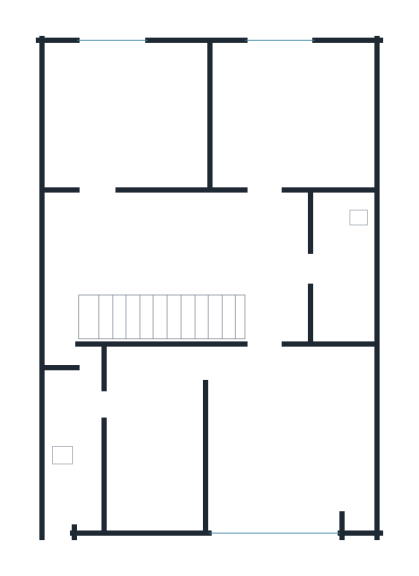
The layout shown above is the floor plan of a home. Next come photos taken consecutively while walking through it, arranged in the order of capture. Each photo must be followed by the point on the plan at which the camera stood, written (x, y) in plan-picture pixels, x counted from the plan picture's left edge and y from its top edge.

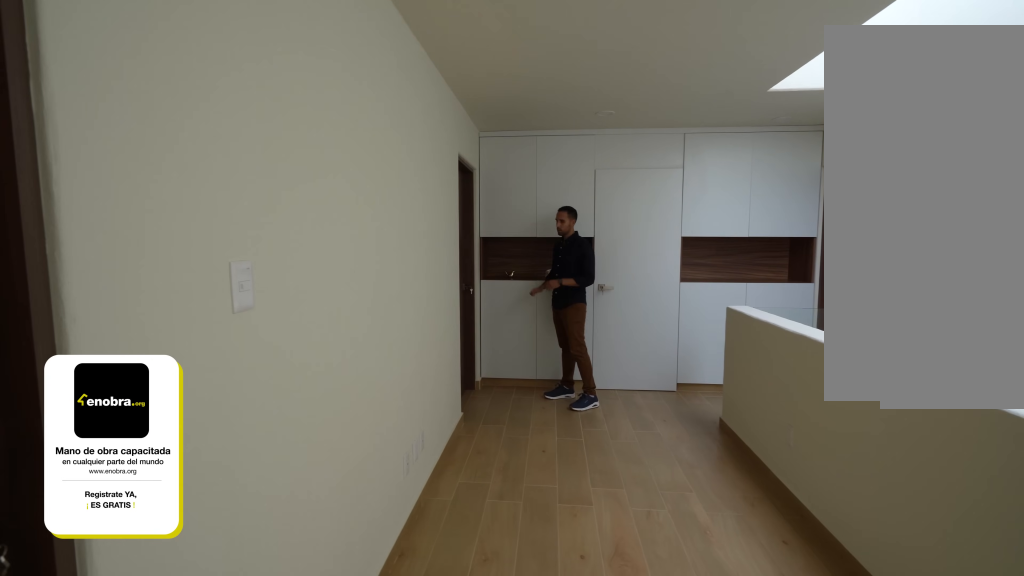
(61, 249)
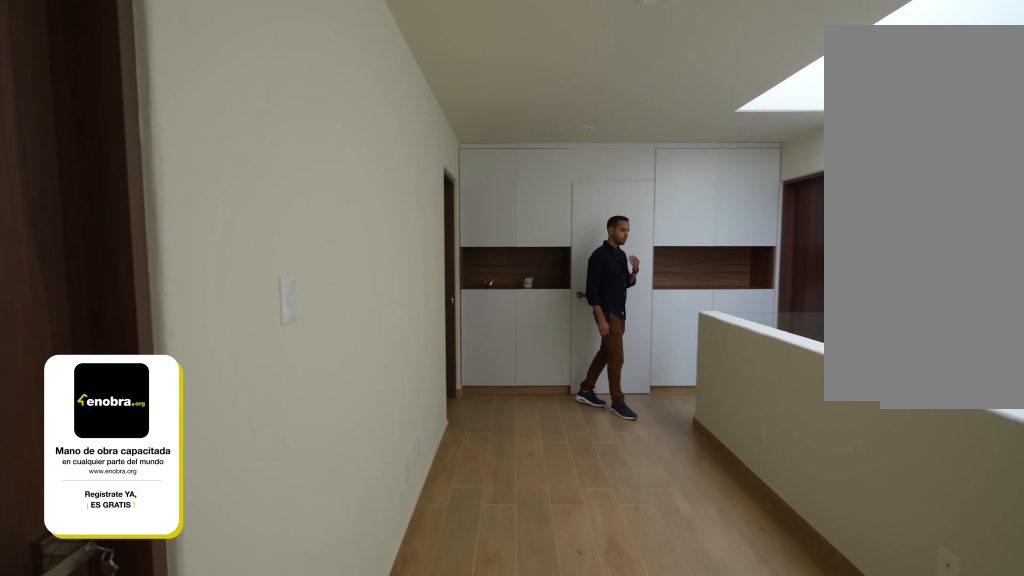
(68, 246)
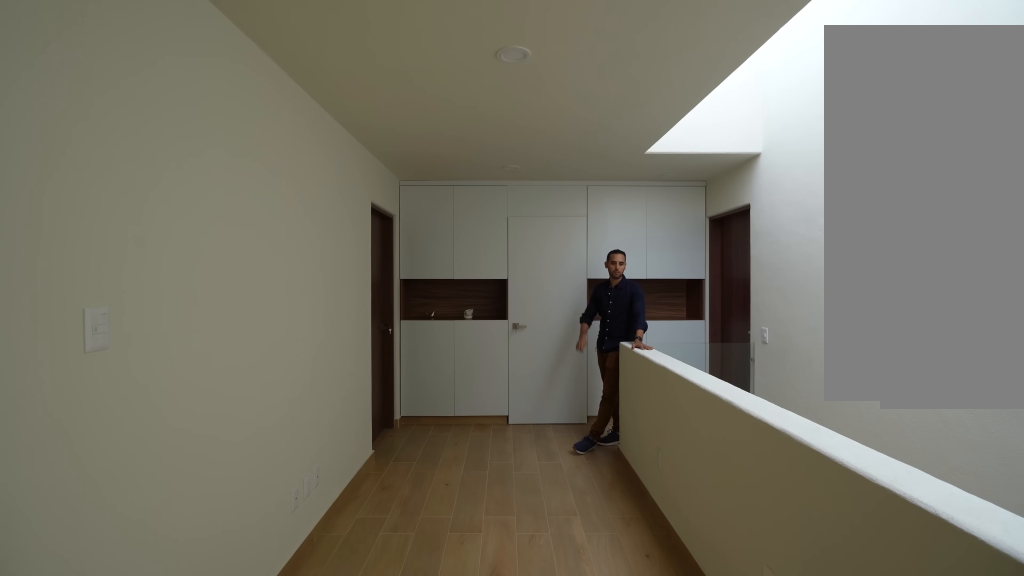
(64, 271)
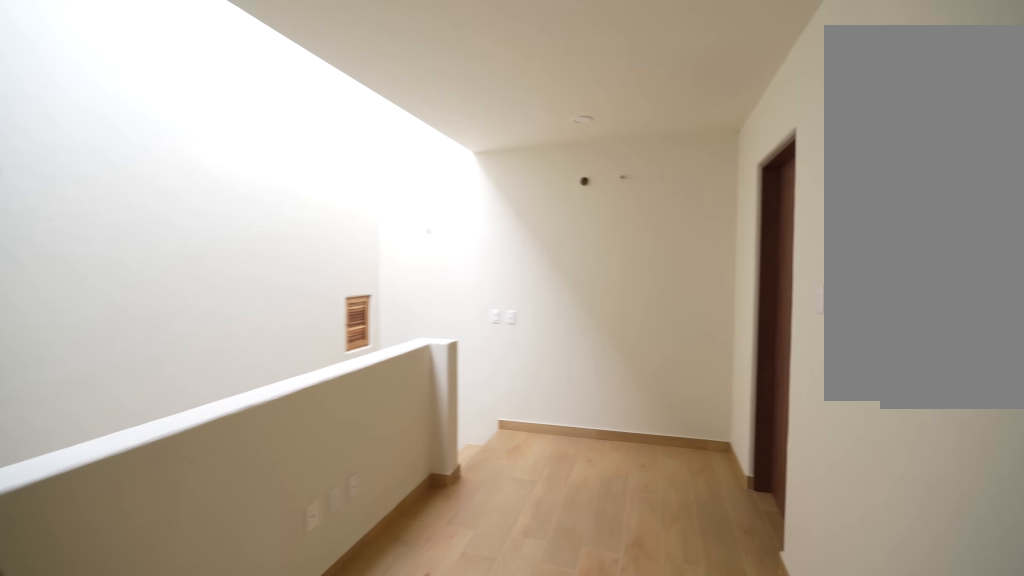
(261, 182)
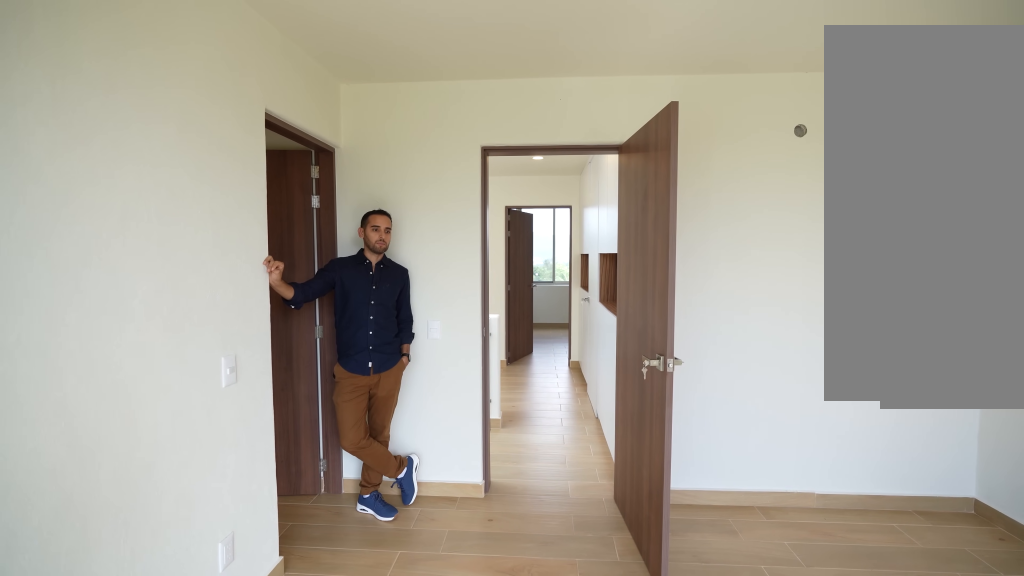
(259, 516)
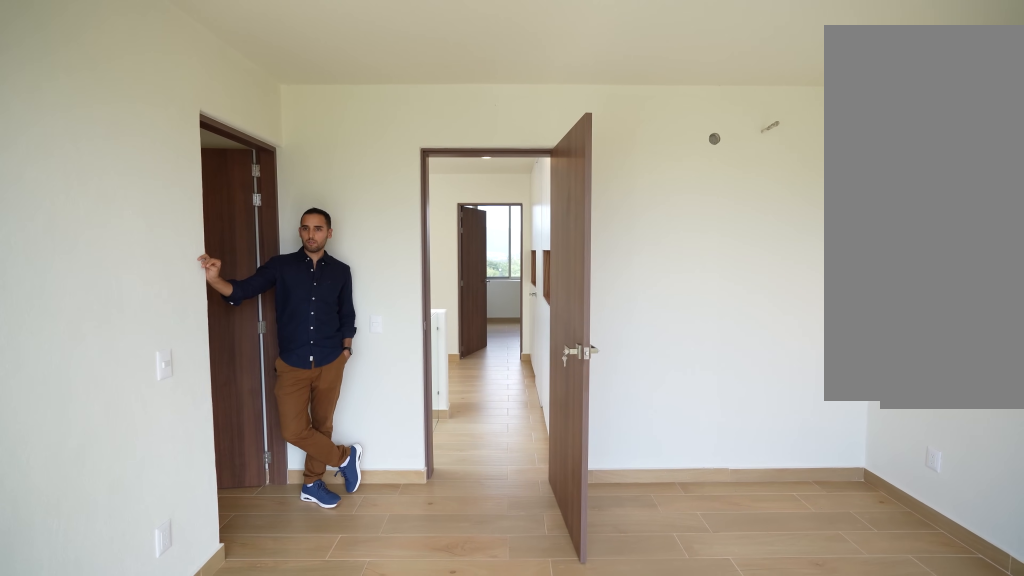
(260, 516)
